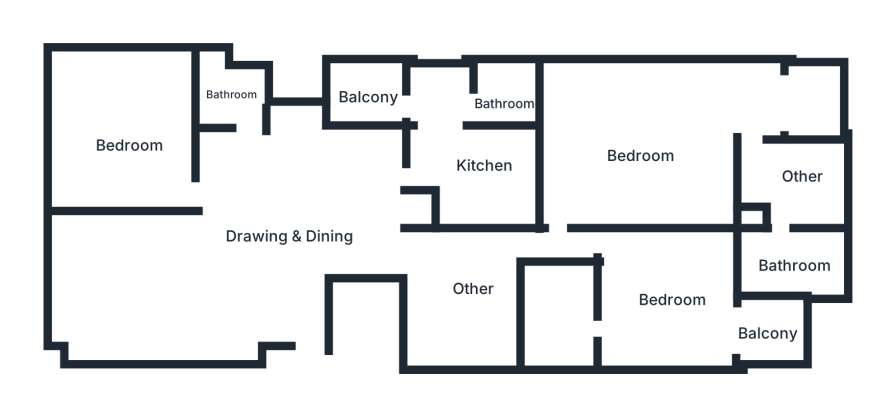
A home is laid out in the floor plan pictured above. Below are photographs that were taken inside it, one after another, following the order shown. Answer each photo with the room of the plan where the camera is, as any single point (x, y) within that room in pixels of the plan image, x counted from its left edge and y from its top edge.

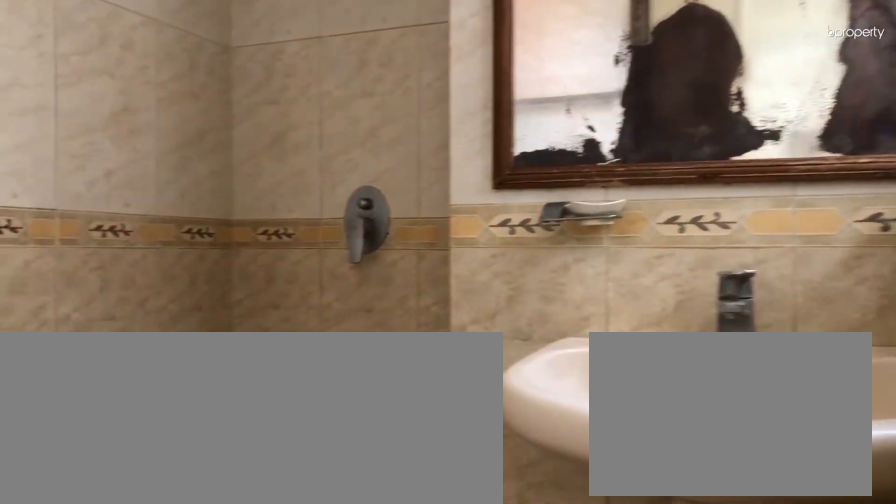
(227, 100)
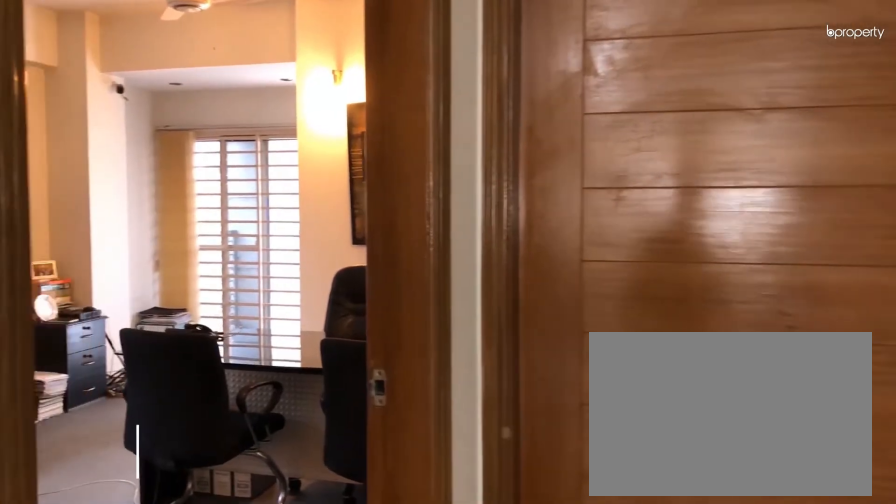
(568, 198)
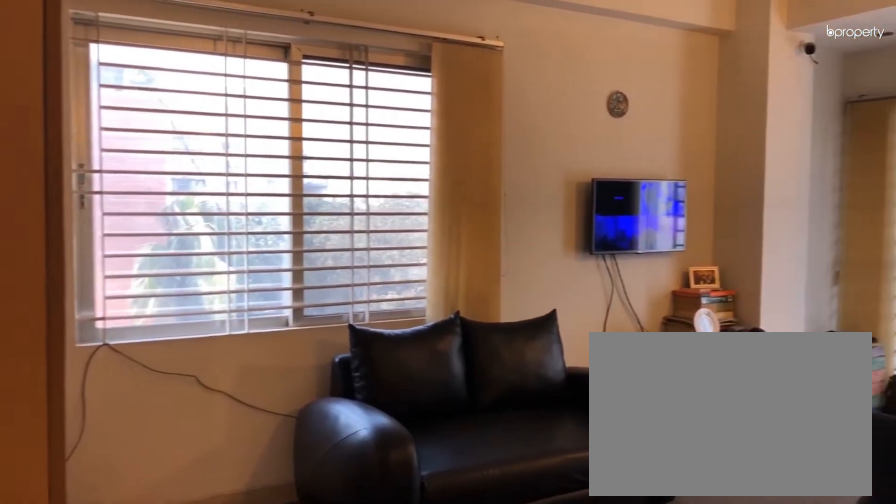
(641, 155)
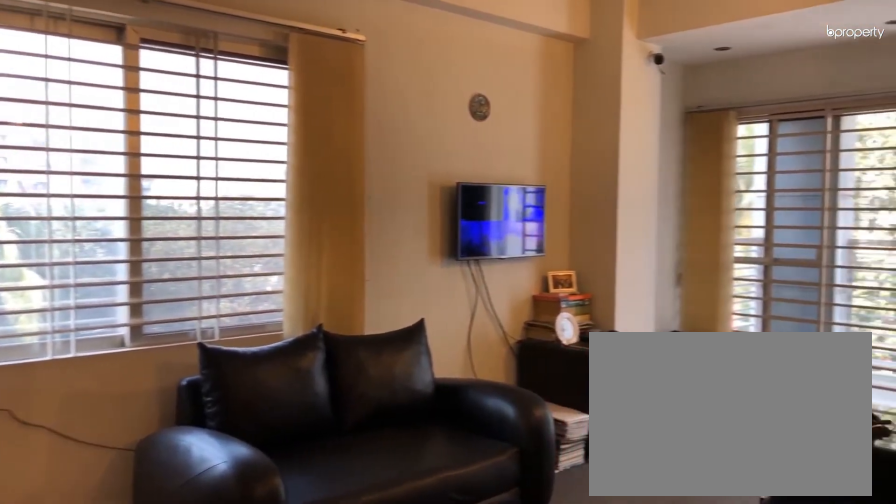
(641, 155)
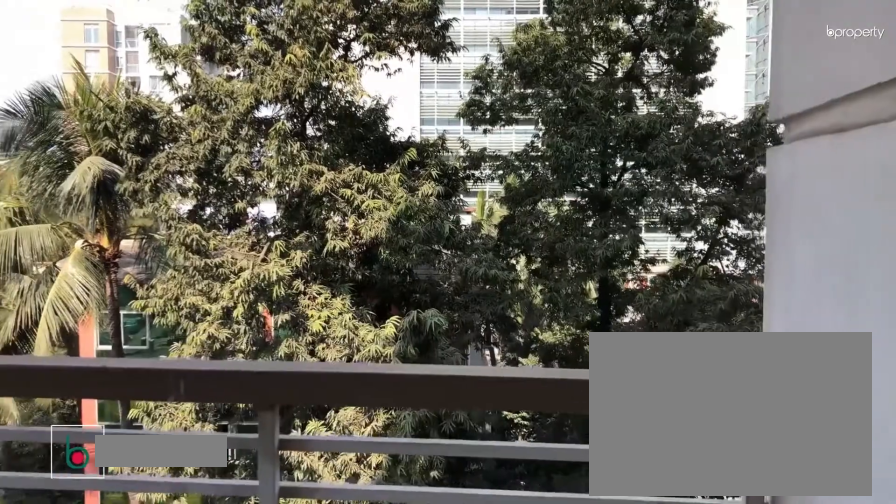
(815, 100)
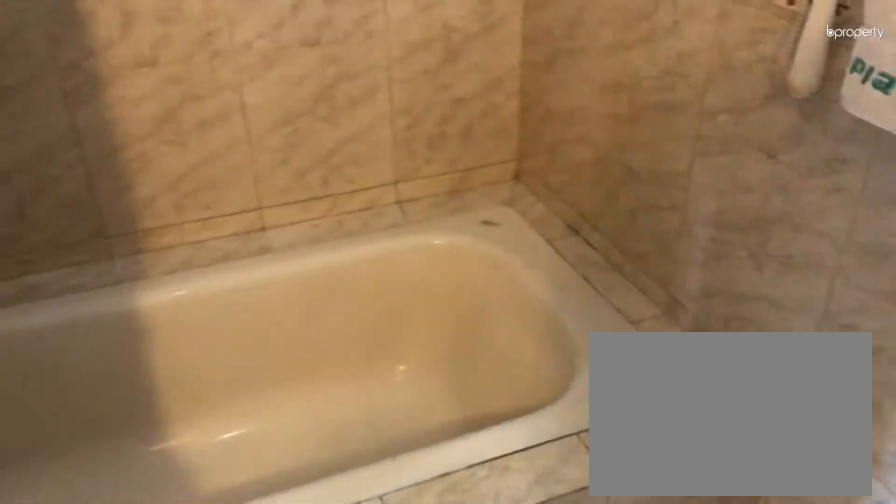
(795, 267)
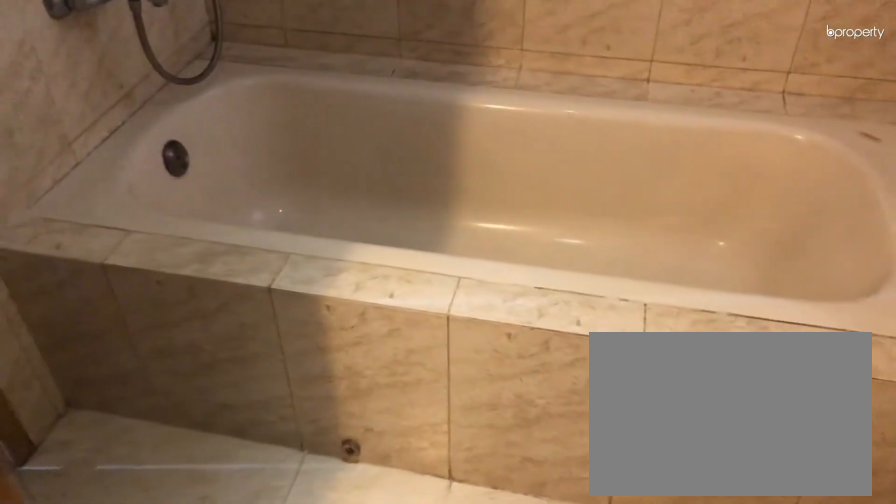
(795, 267)
